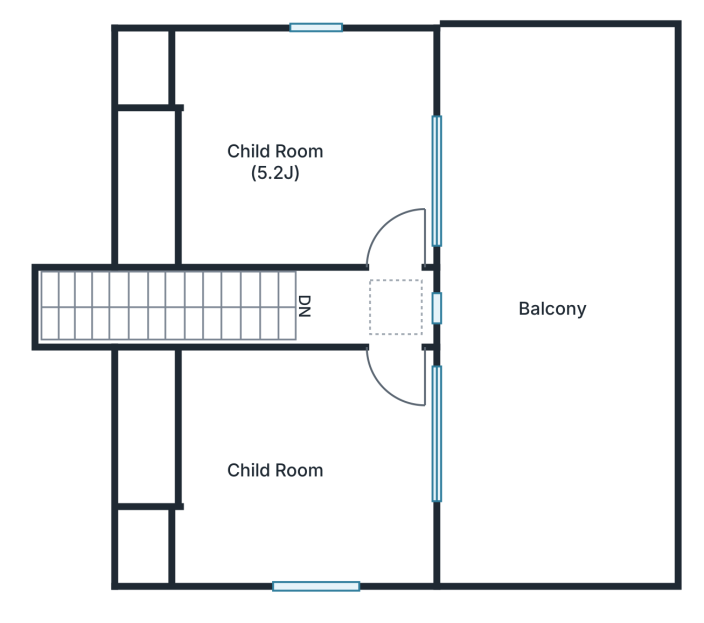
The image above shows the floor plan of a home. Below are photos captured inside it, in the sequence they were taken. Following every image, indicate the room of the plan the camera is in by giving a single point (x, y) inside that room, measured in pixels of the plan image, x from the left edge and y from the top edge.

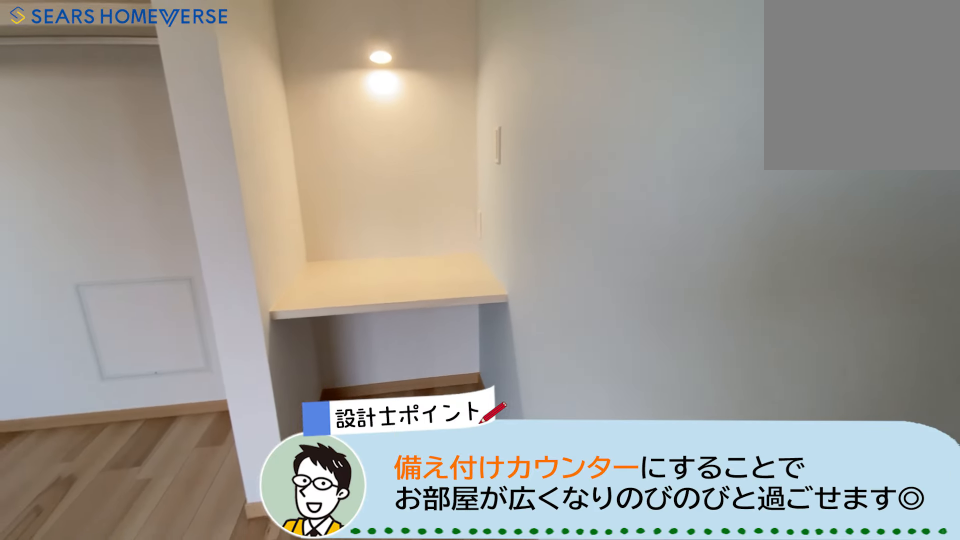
(291, 159)
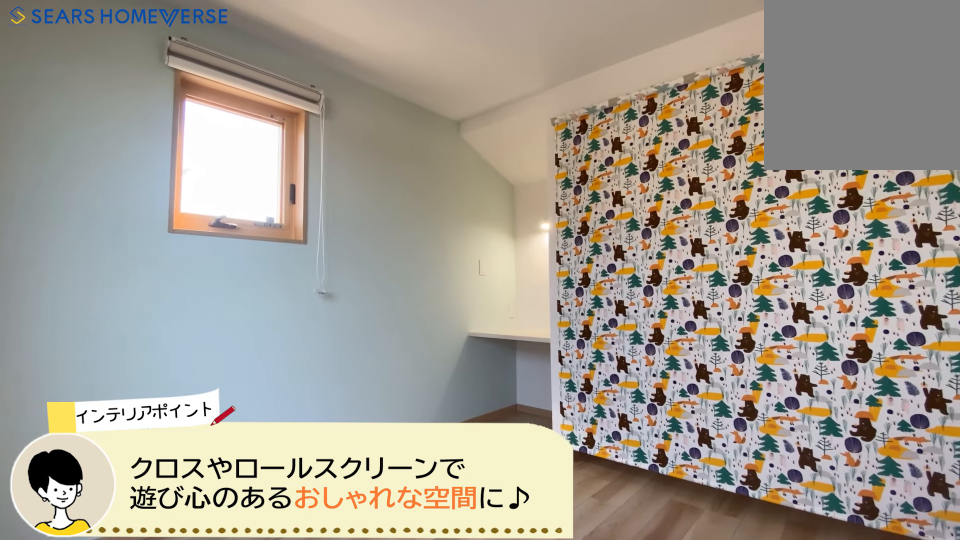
(297, 447)
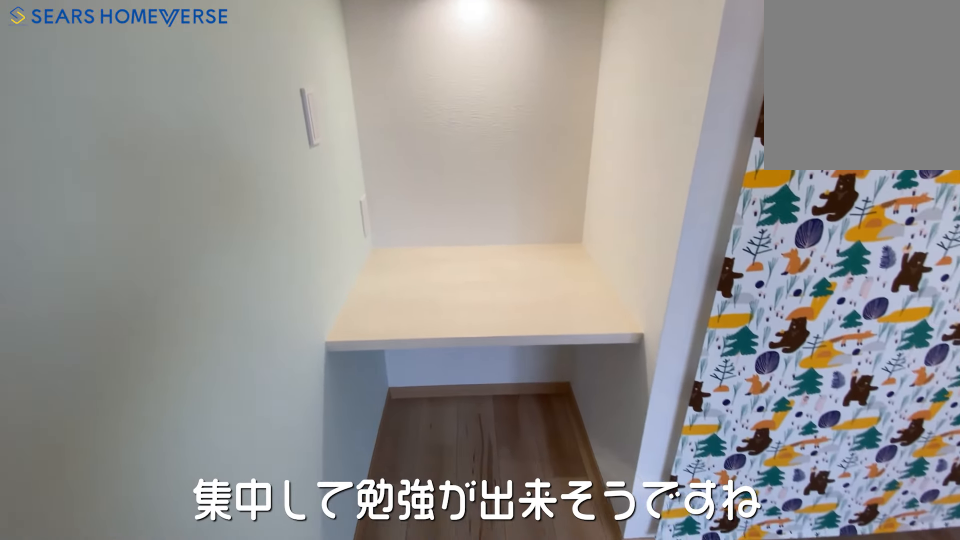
(296, 449)
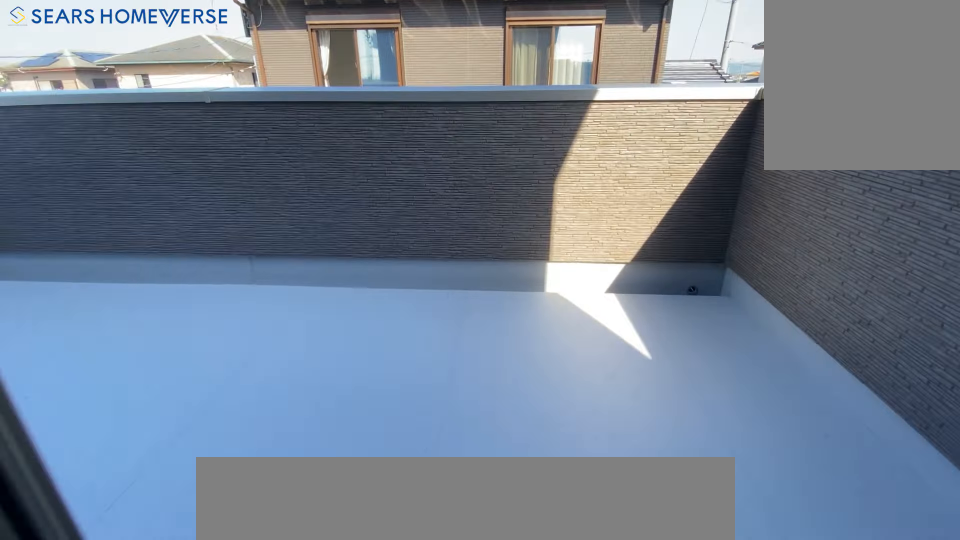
(554, 311)
